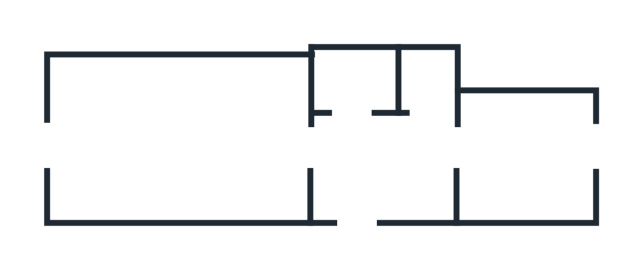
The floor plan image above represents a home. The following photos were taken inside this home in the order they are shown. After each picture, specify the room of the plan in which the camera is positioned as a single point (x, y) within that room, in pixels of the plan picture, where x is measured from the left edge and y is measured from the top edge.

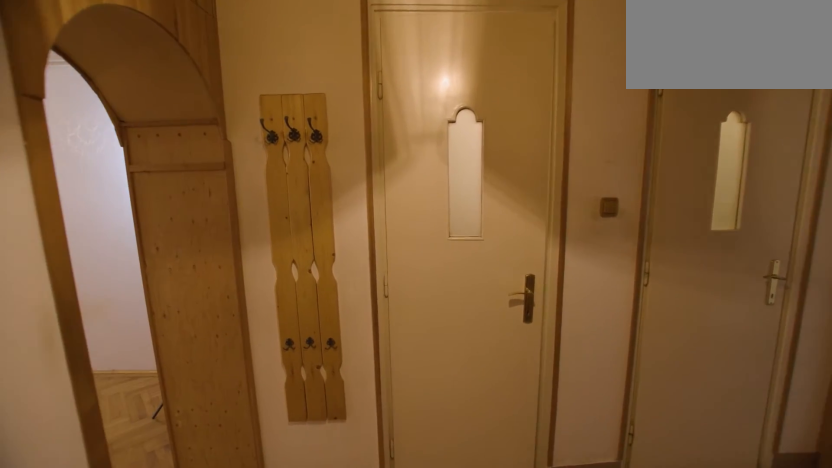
(357, 173)
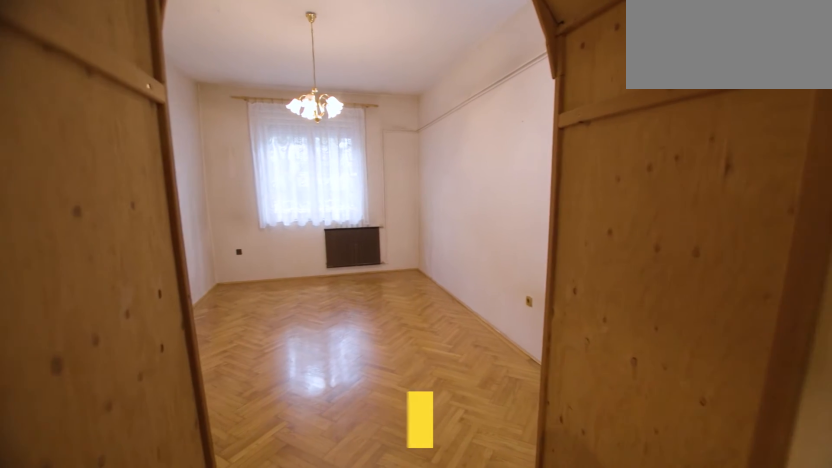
(184, 144)
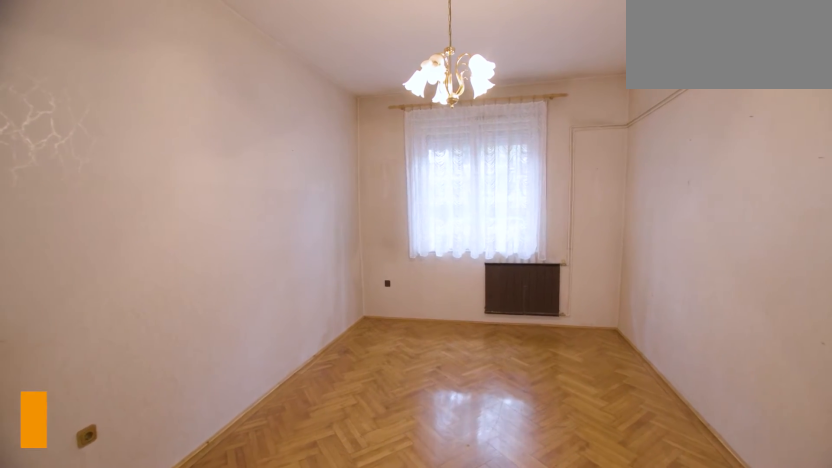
(184, 144)
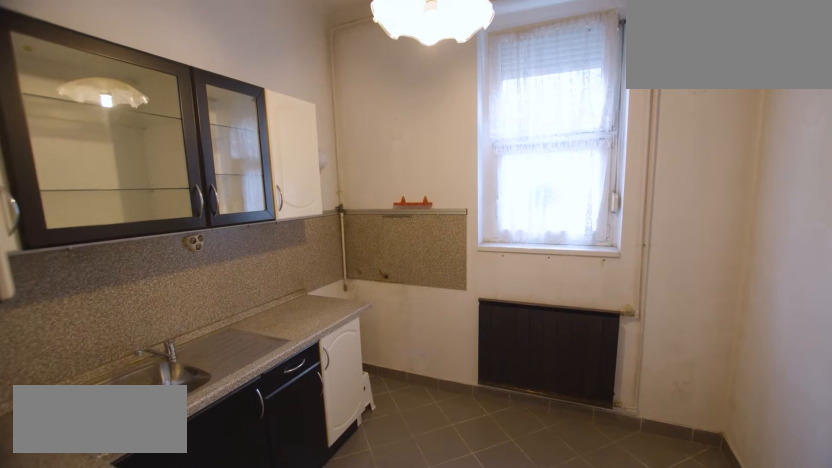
(530, 156)
